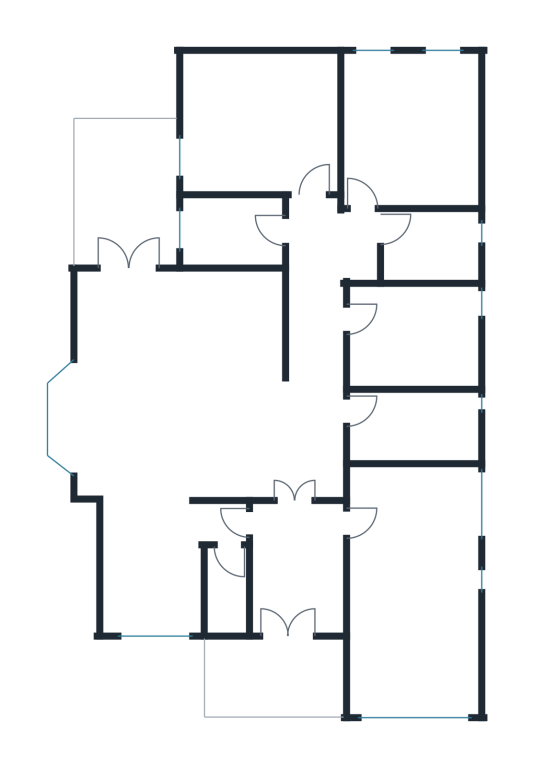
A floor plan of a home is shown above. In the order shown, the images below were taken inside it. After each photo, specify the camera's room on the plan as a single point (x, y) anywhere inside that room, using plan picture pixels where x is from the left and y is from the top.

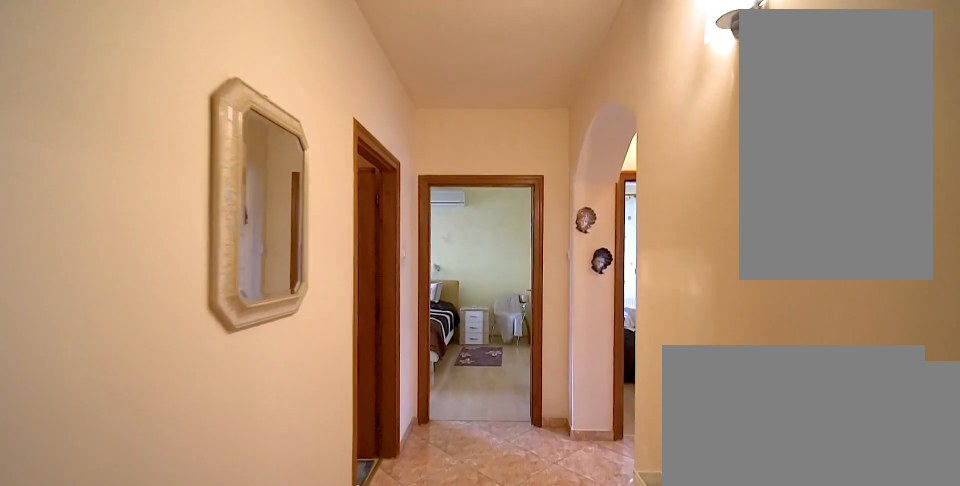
(318, 342)
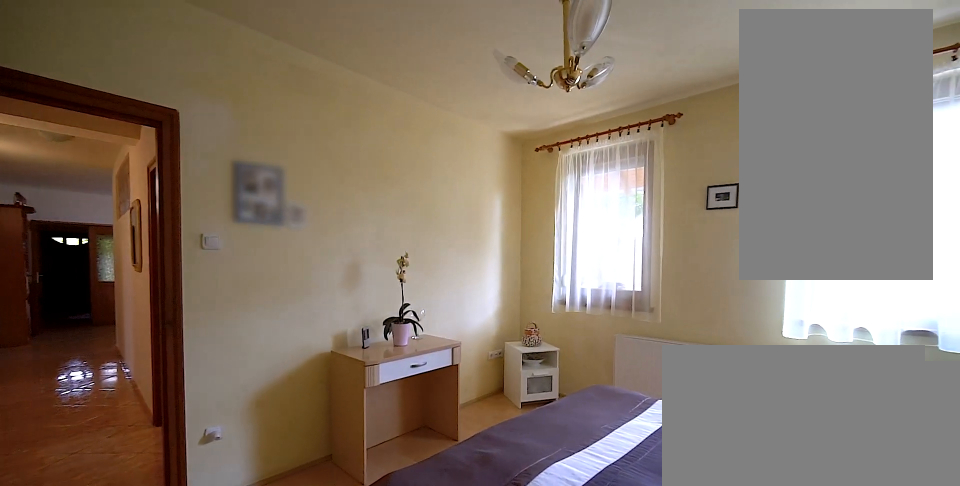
(264, 132)
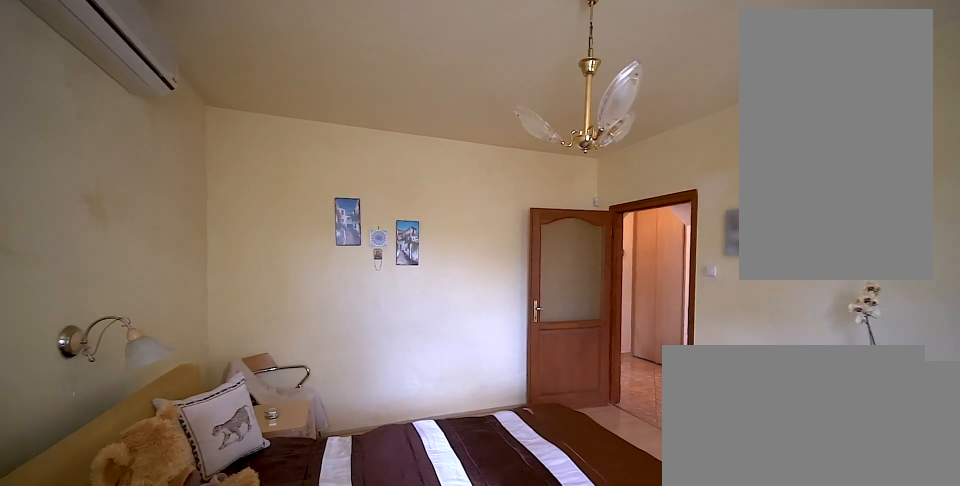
(264, 132)
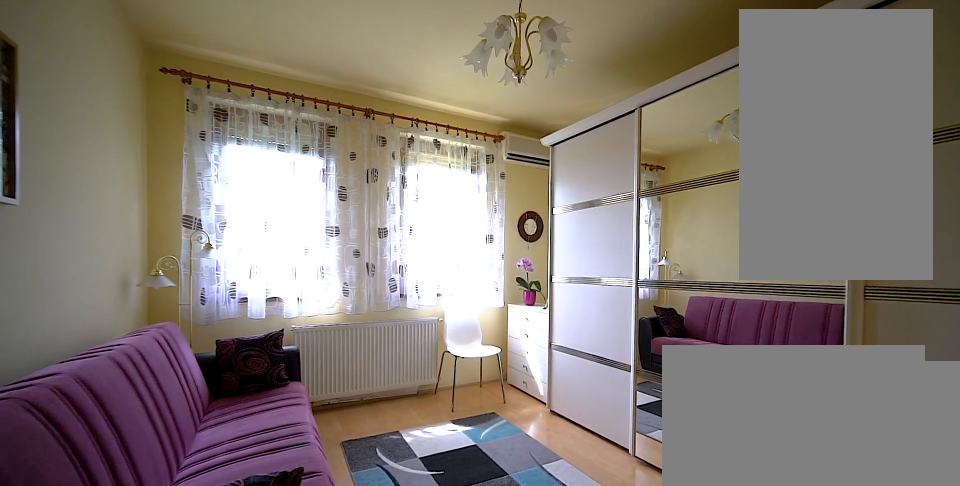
(412, 131)
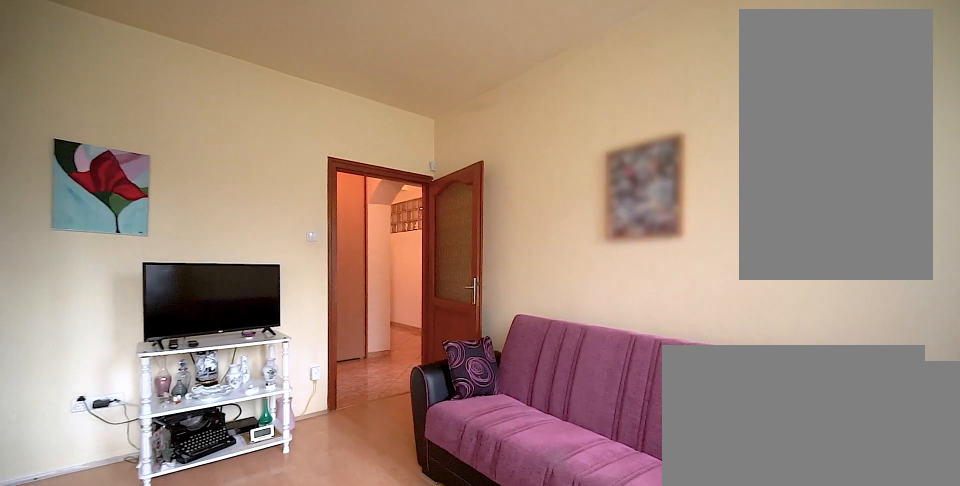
(412, 130)
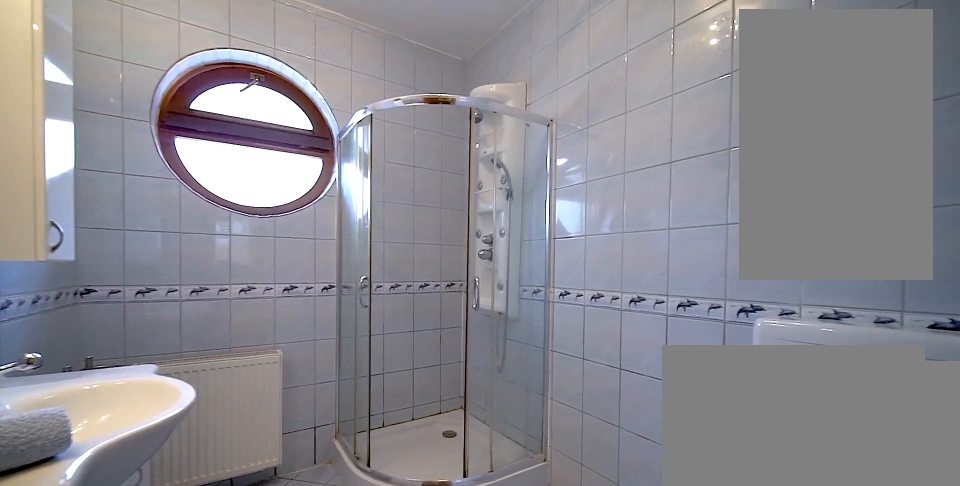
(434, 247)
